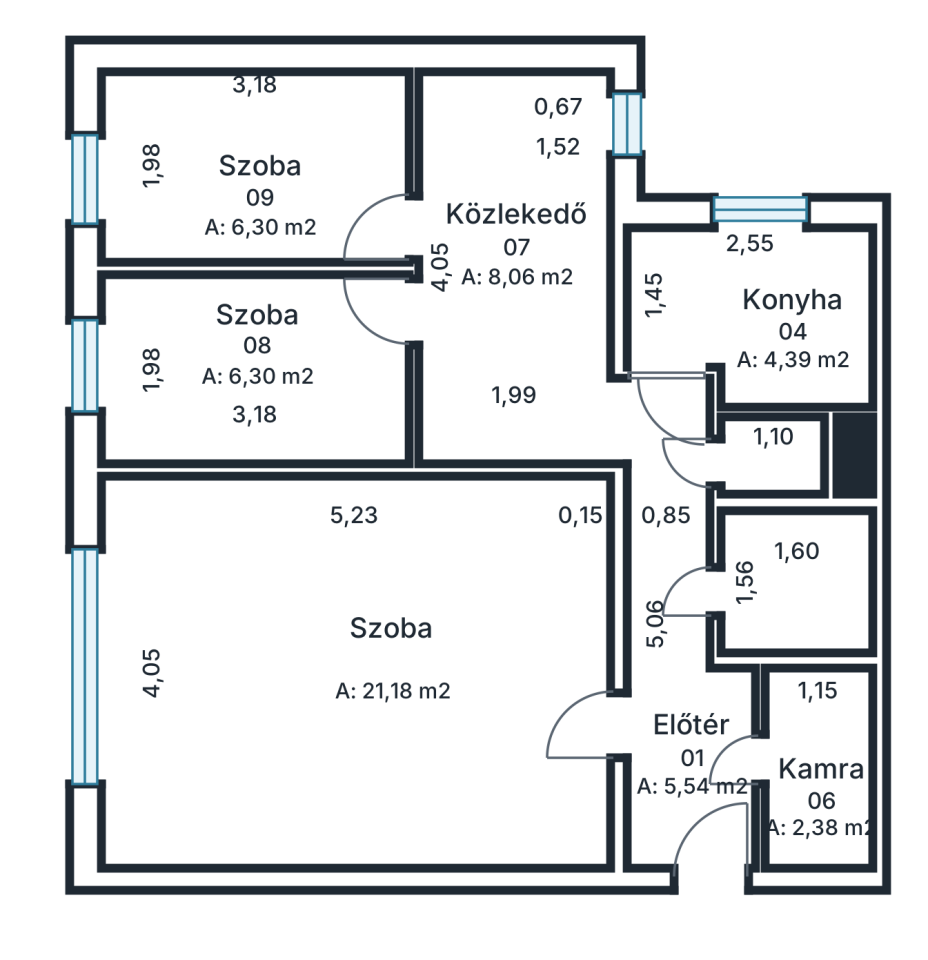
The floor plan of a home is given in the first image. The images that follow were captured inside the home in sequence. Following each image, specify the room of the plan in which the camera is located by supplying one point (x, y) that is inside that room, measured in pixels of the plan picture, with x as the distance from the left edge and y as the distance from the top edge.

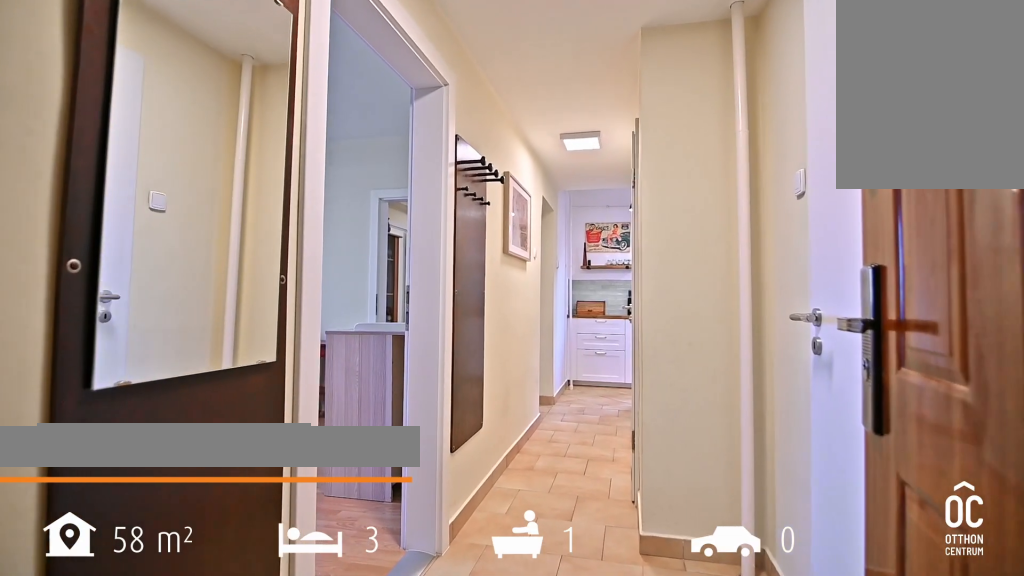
(695, 790)
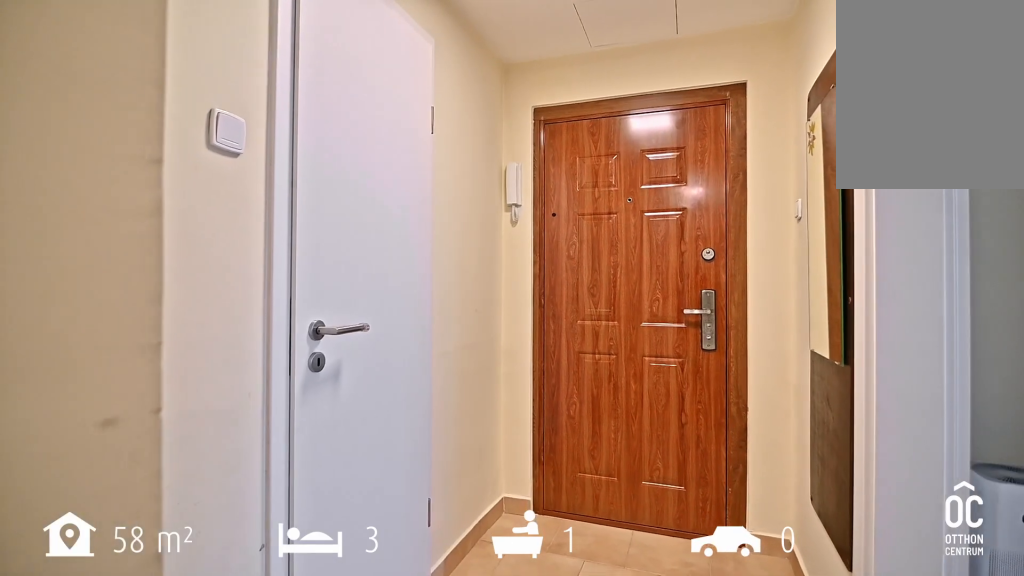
(695, 790)
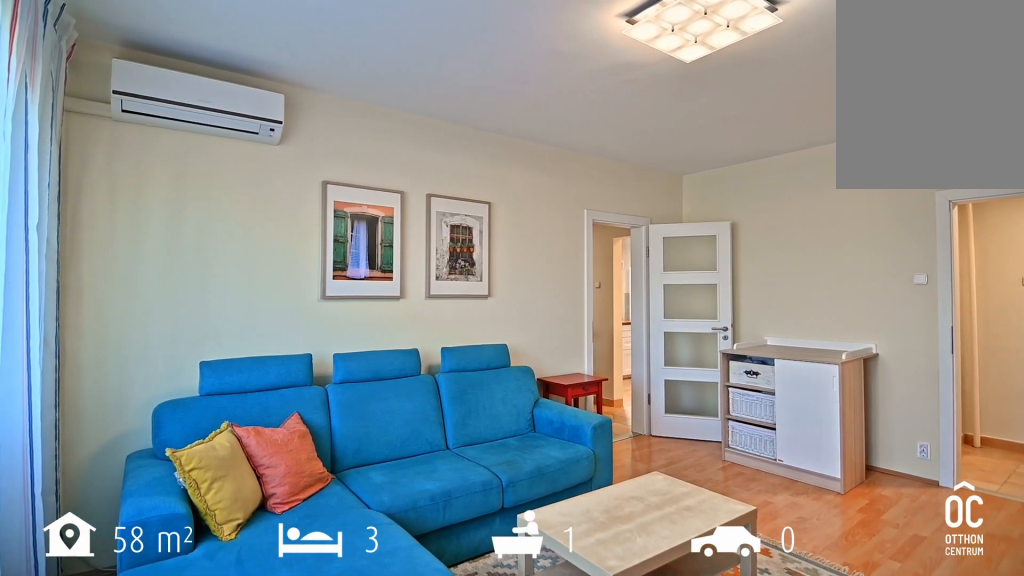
(365, 646)
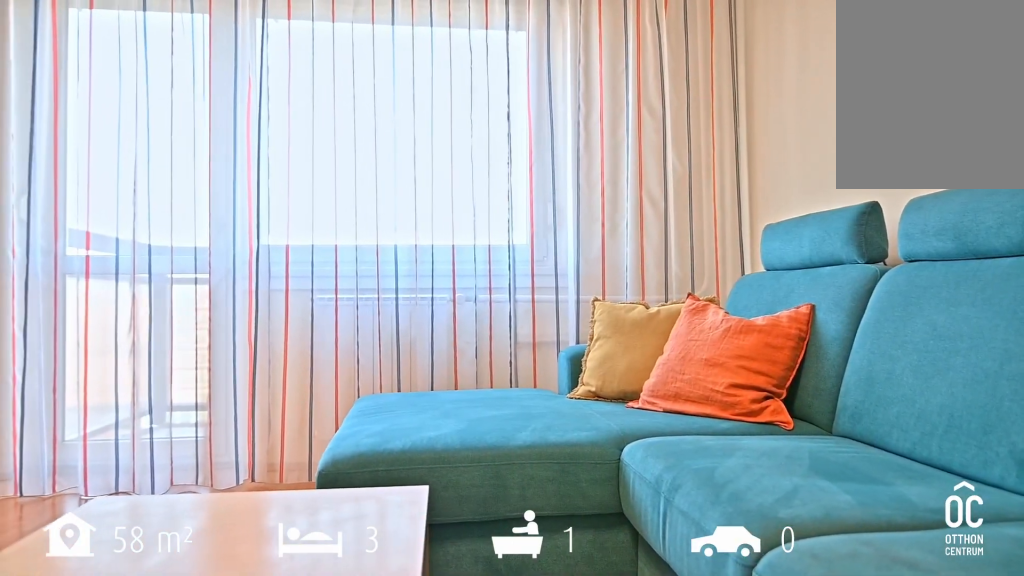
(365, 647)
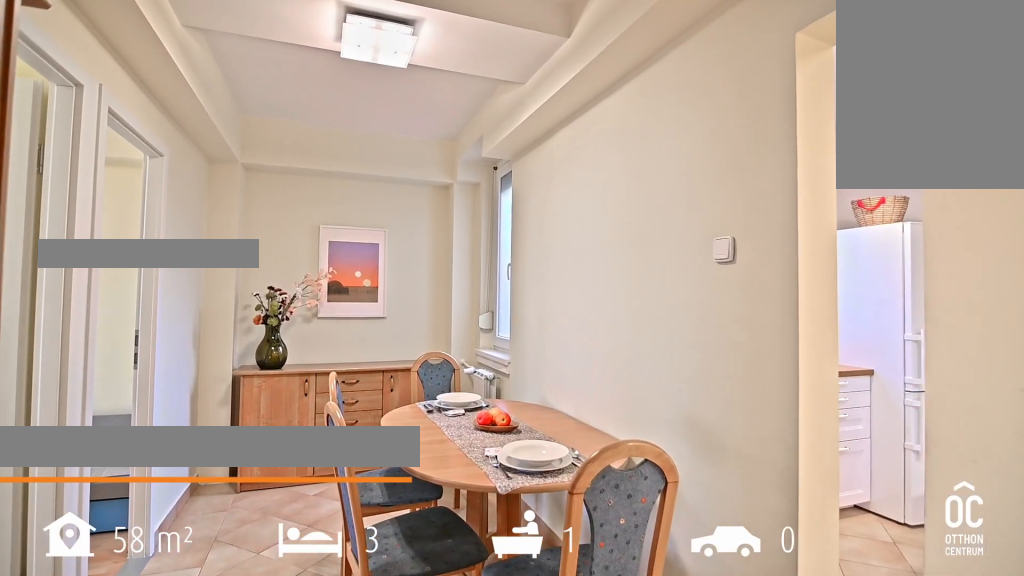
(525, 286)
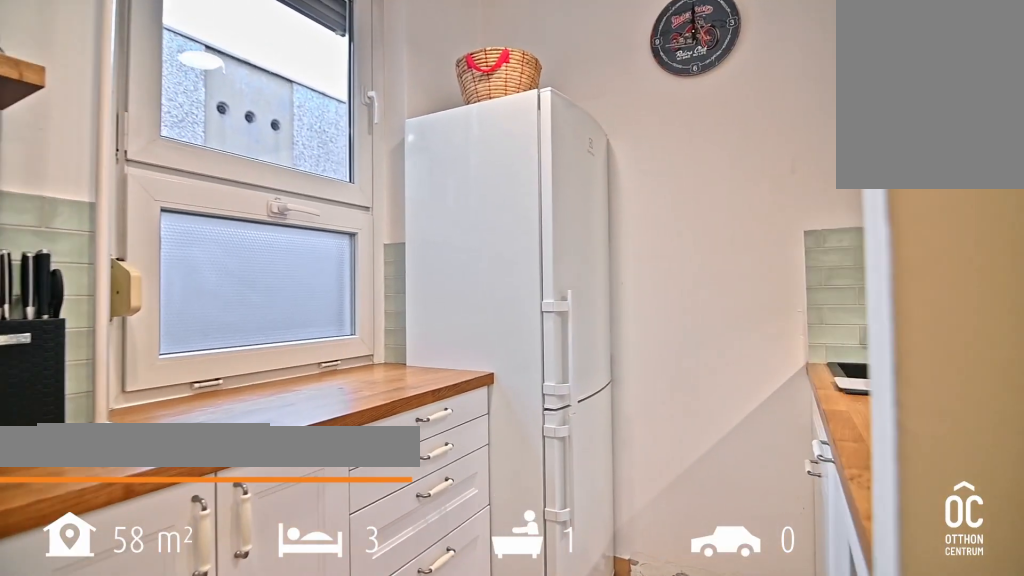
(811, 302)
